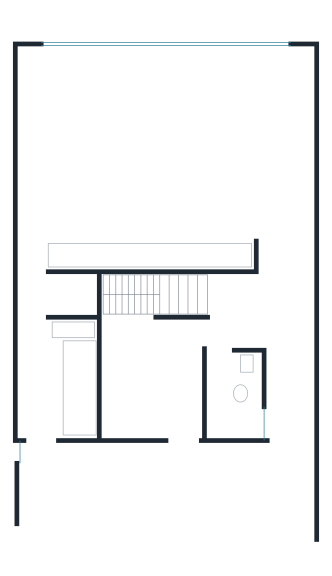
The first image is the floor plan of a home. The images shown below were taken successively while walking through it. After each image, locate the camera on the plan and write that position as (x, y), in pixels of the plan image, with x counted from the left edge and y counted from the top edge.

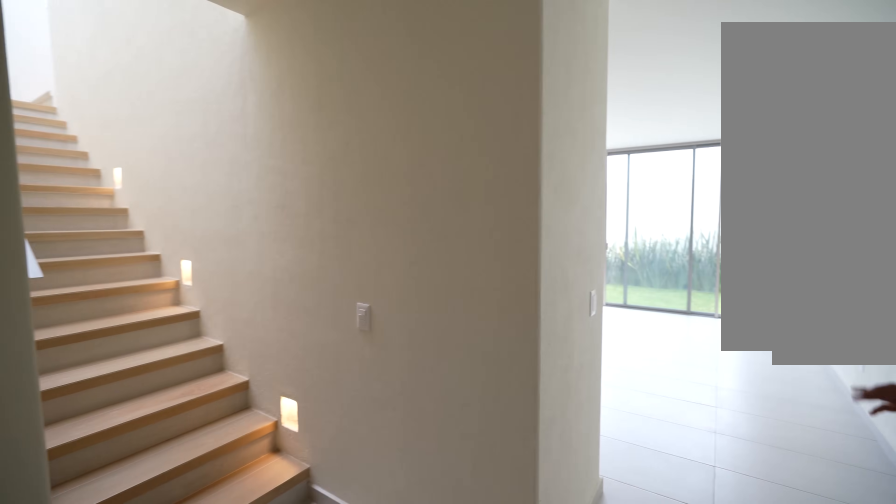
(252, 320)
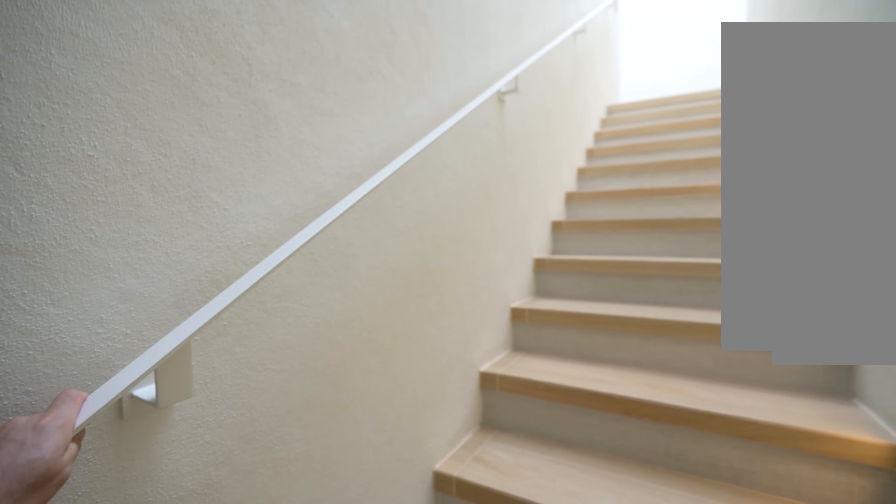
(228, 296)
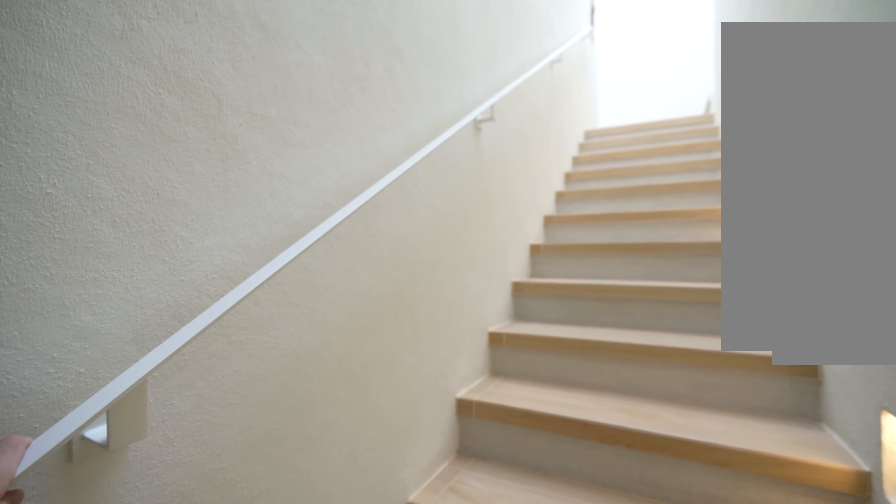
(228, 296)
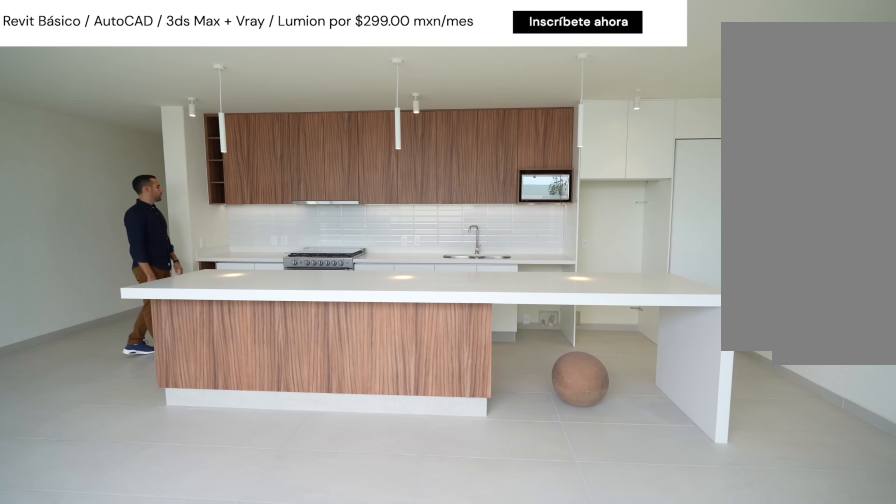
(143, 115)
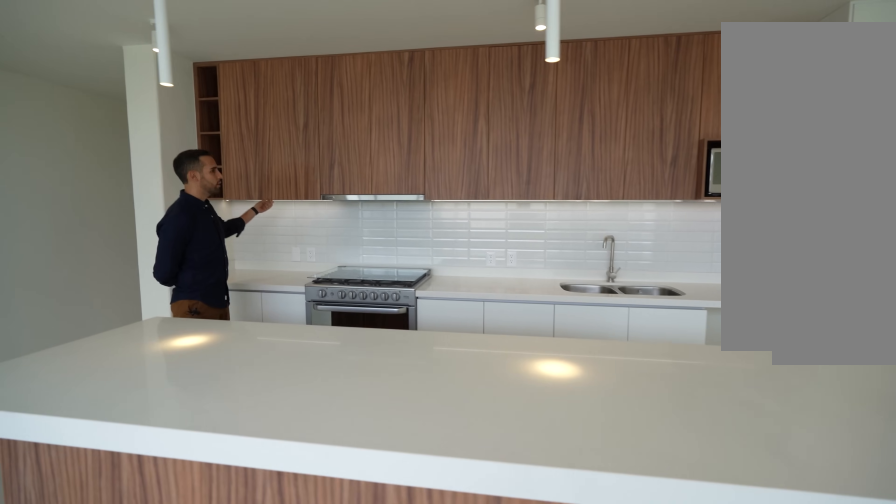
(159, 150)
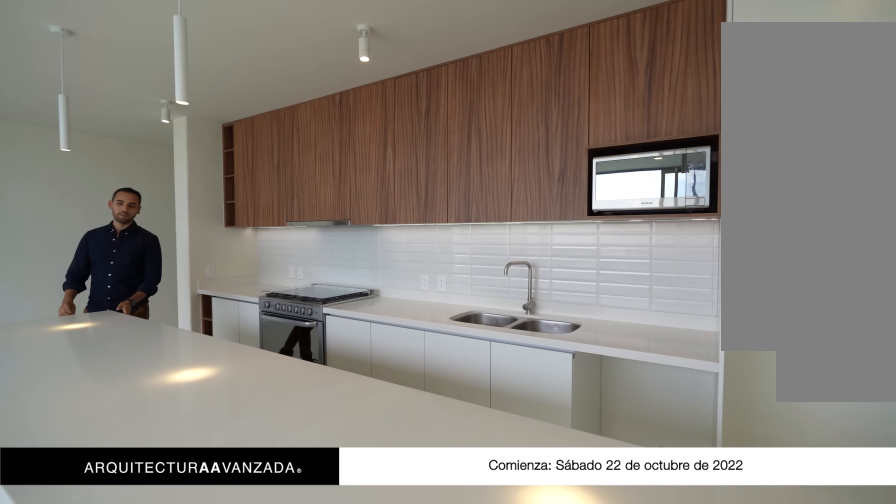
(156, 167)
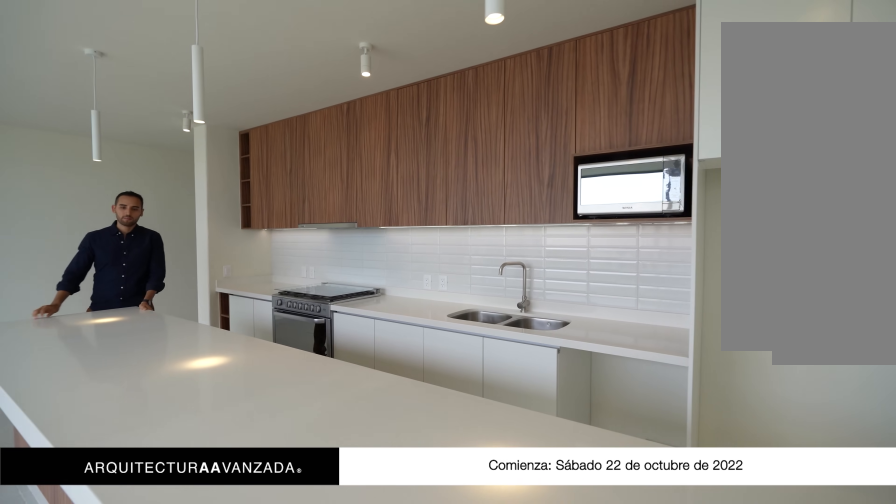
(135, 167)
